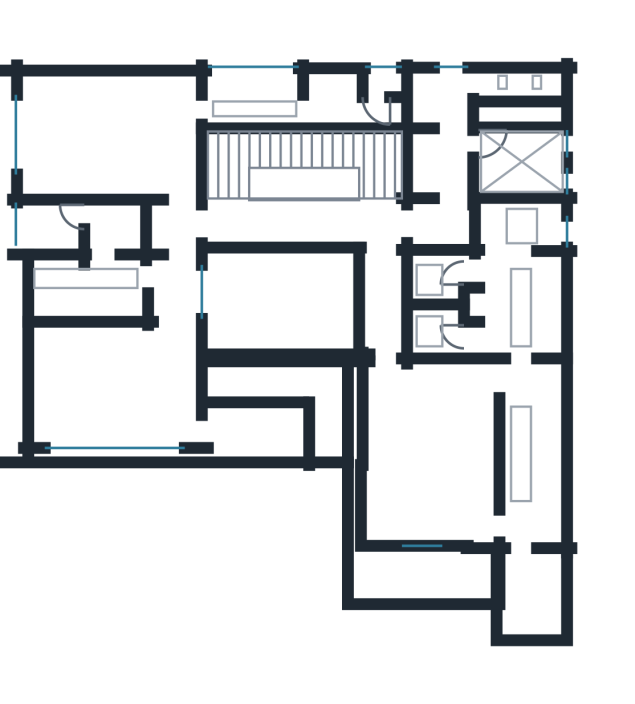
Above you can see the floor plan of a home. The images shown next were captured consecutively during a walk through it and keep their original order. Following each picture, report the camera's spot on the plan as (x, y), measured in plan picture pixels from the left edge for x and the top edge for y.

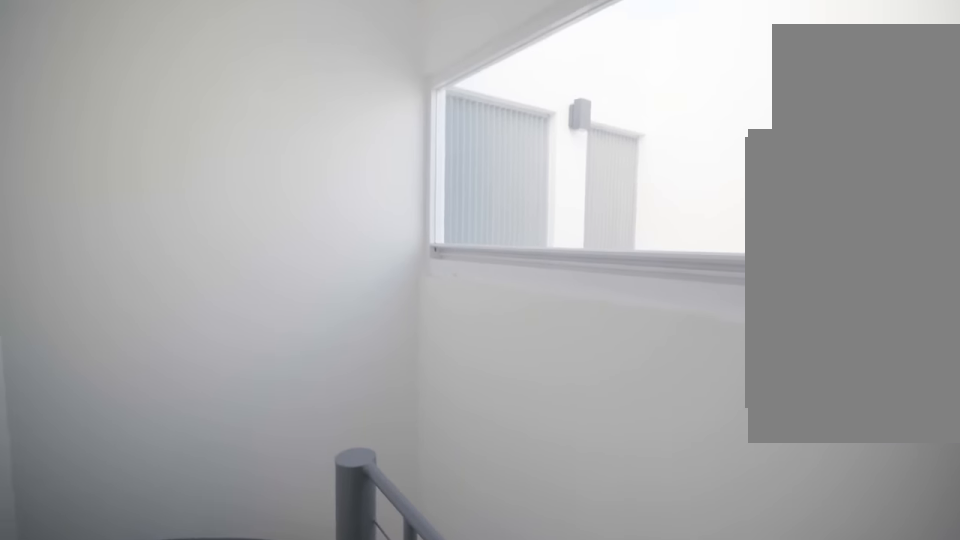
(496, 87)
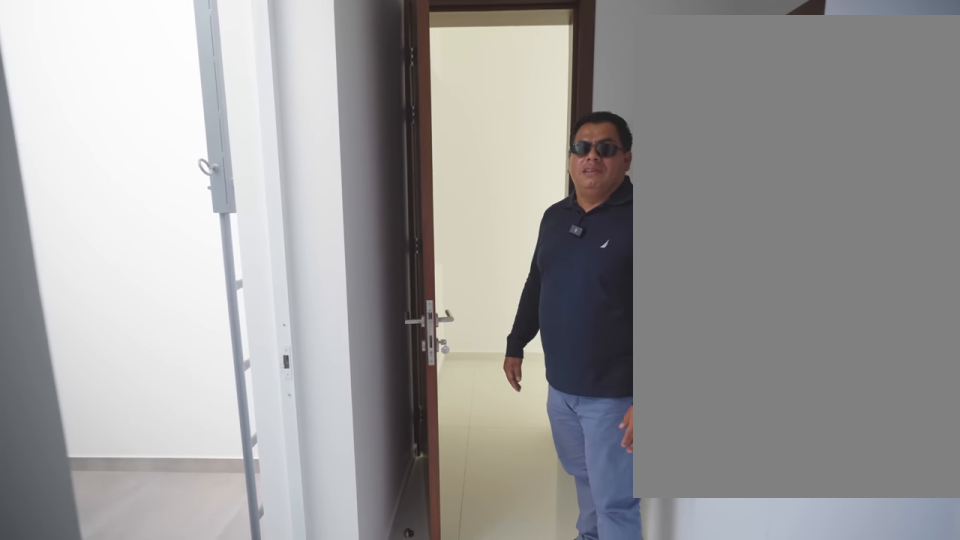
(449, 123)
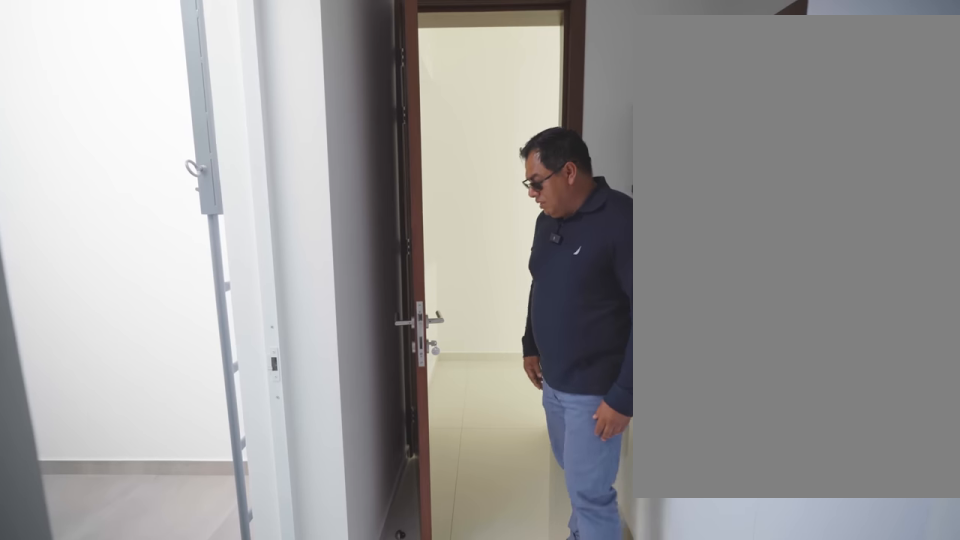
(449, 132)
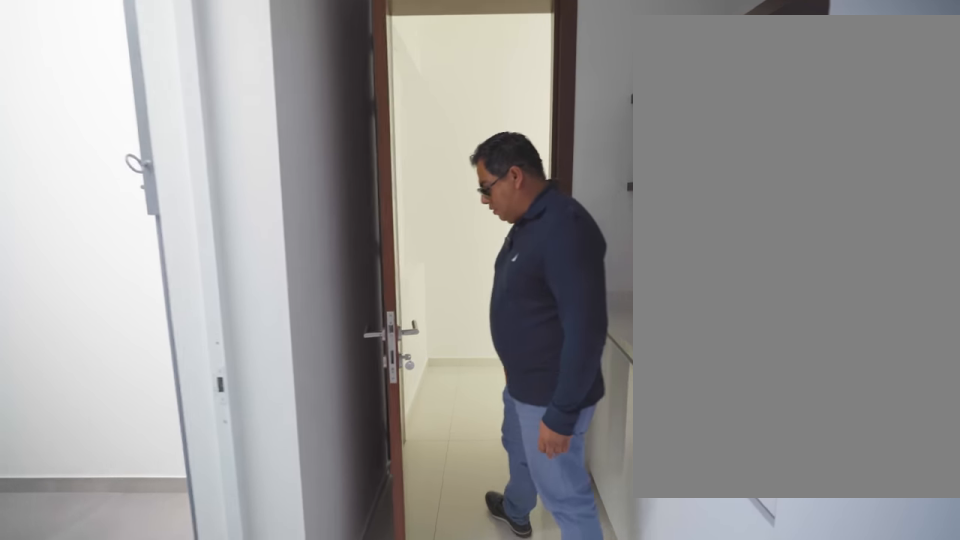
(451, 137)
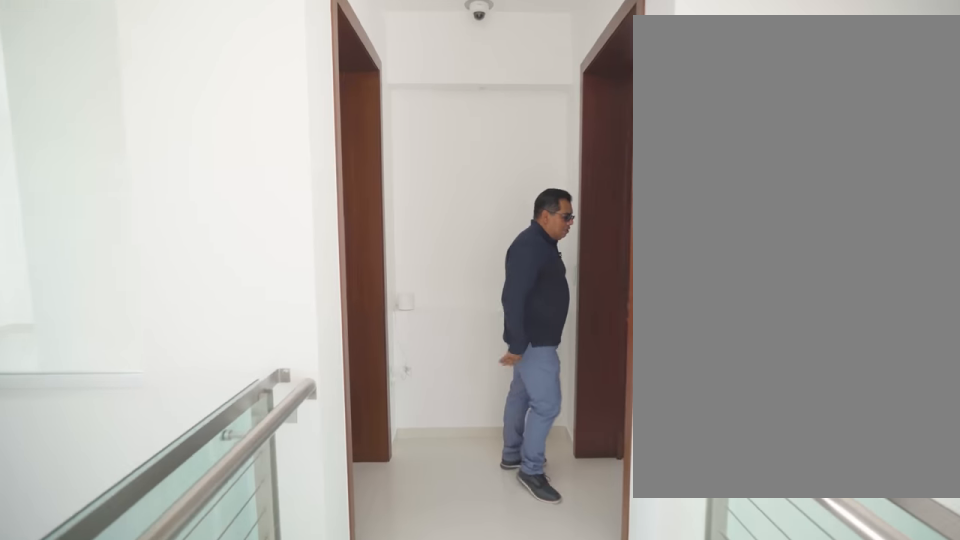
(181, 225)
